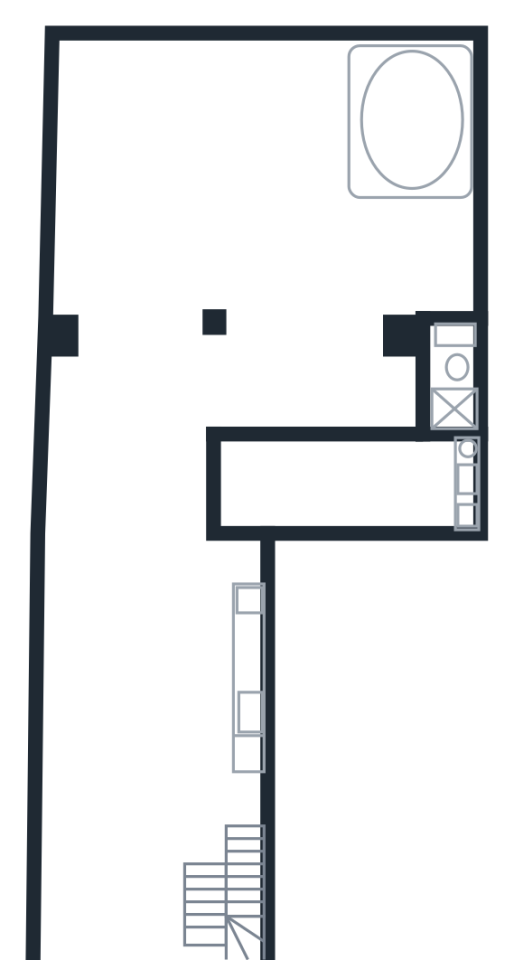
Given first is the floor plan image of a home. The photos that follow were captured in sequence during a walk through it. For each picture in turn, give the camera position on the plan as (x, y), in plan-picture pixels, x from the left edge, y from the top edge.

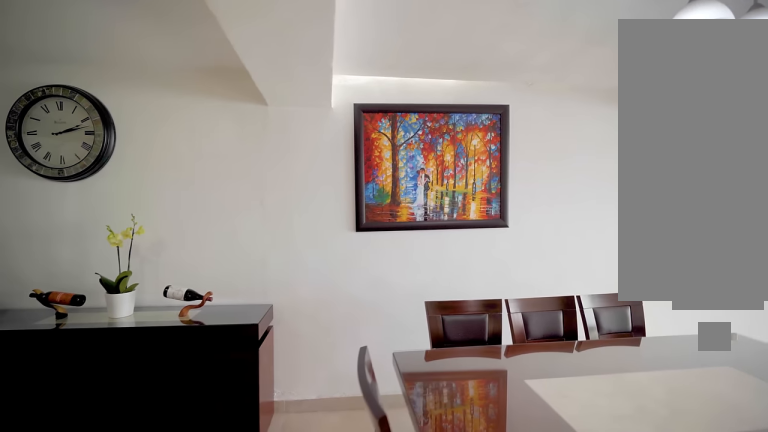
(157, 799)
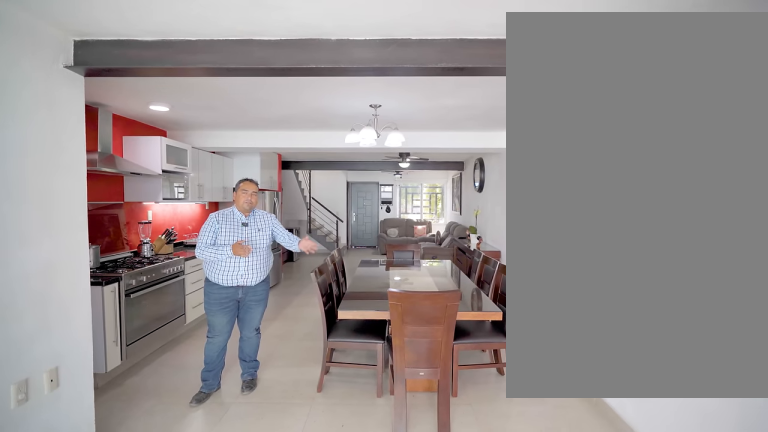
(189, 584)
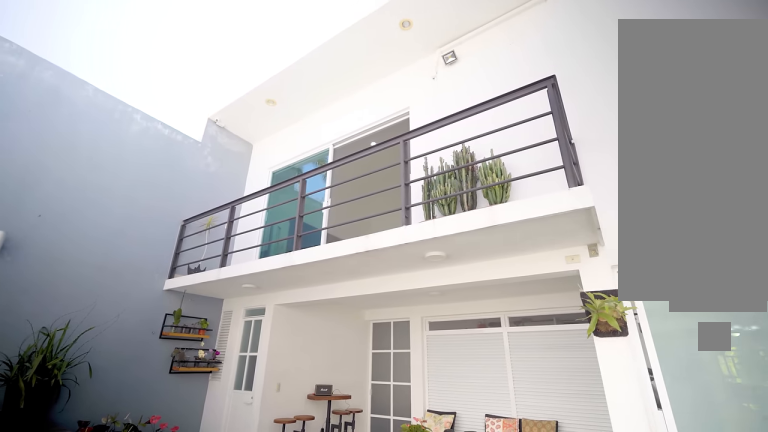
(232, 181)
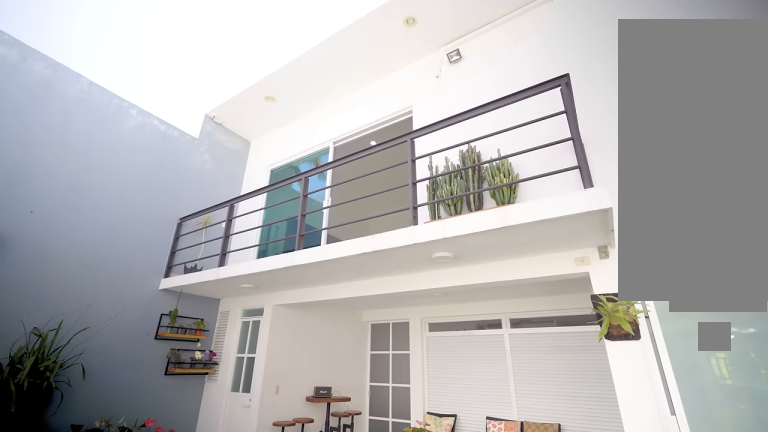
(225, 176)
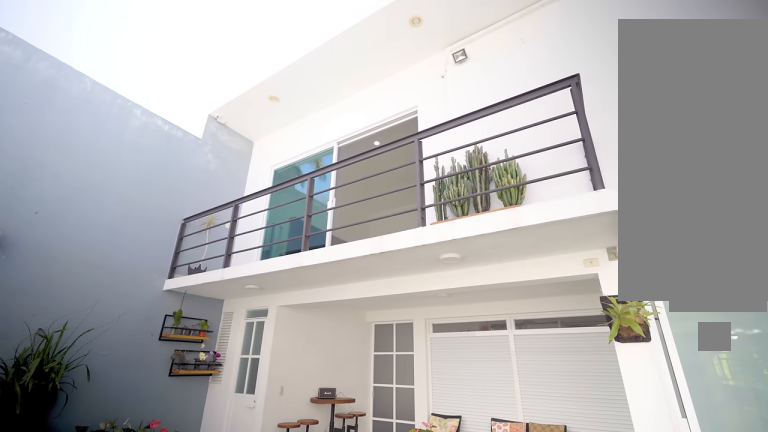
(224, 176)
